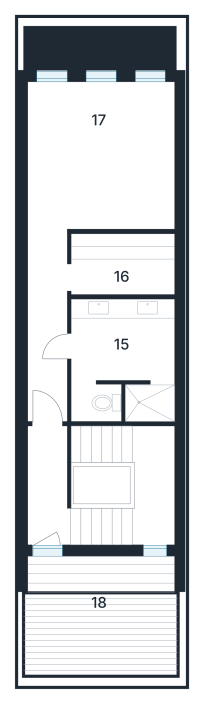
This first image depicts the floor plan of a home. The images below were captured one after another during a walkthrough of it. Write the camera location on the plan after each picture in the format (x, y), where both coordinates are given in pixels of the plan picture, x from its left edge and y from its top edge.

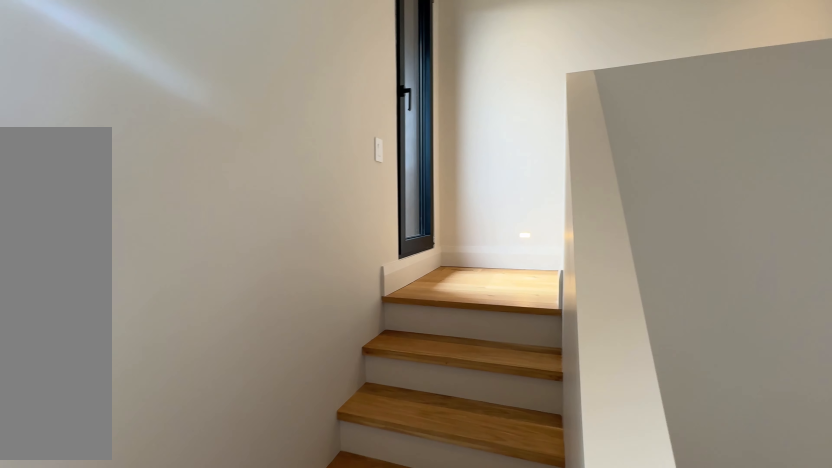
(149, 499)
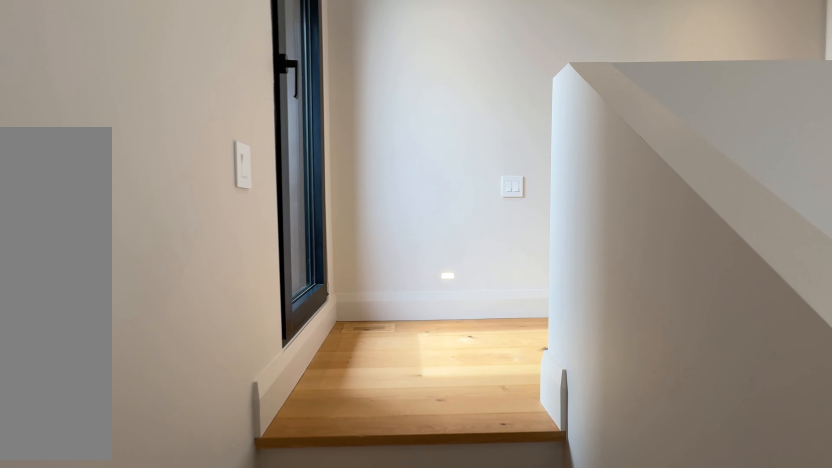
(135, 515)
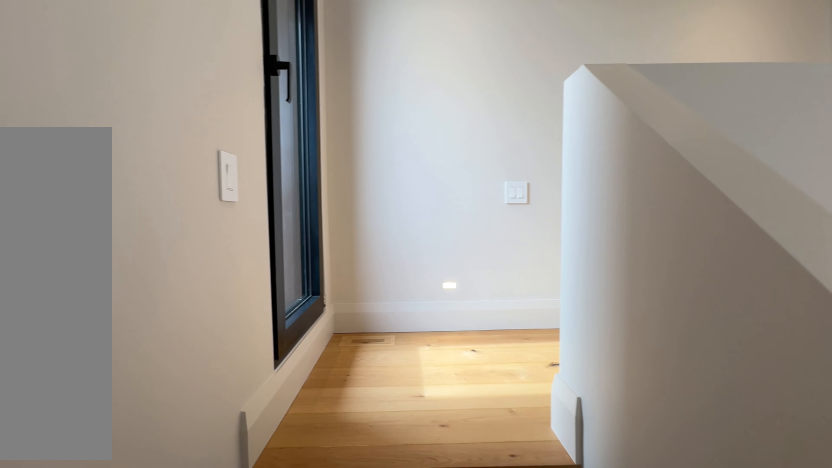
(130, 517)
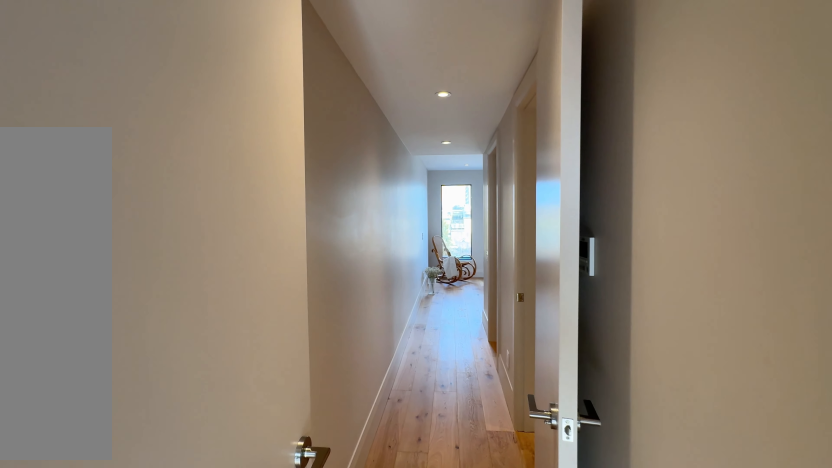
(49, 446)
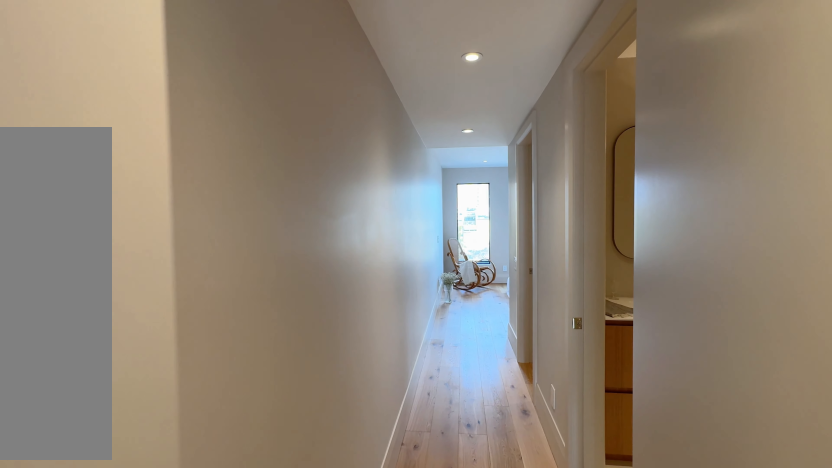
(49, 424)
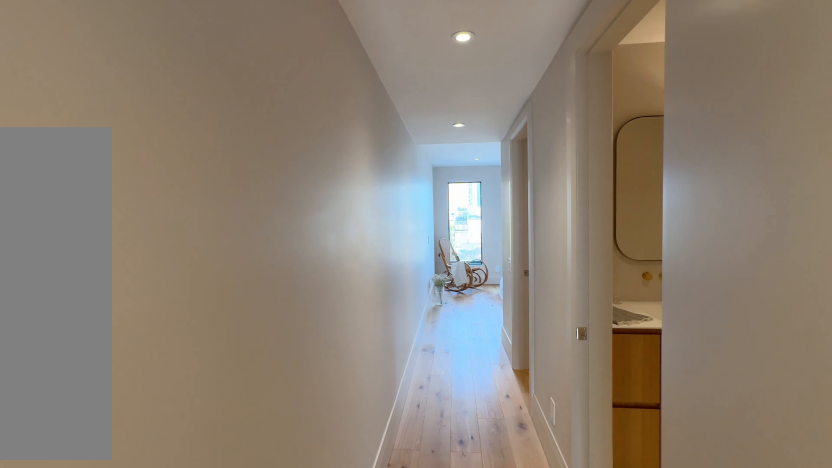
(49, 417)
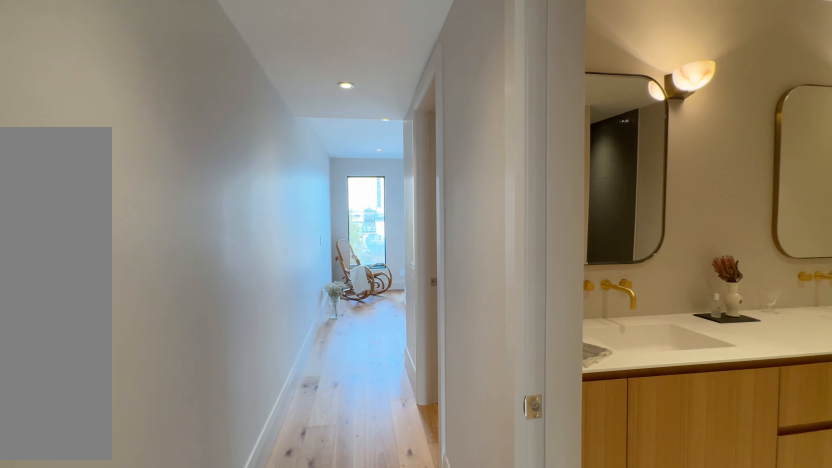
(48, 377)
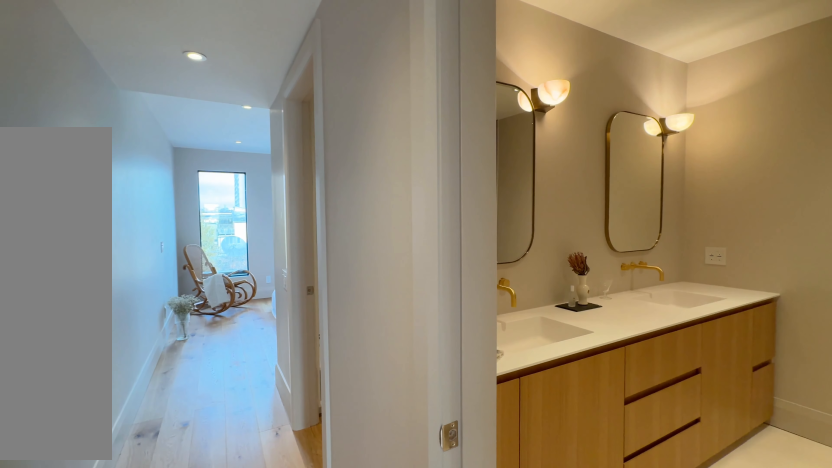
(48, 359)
